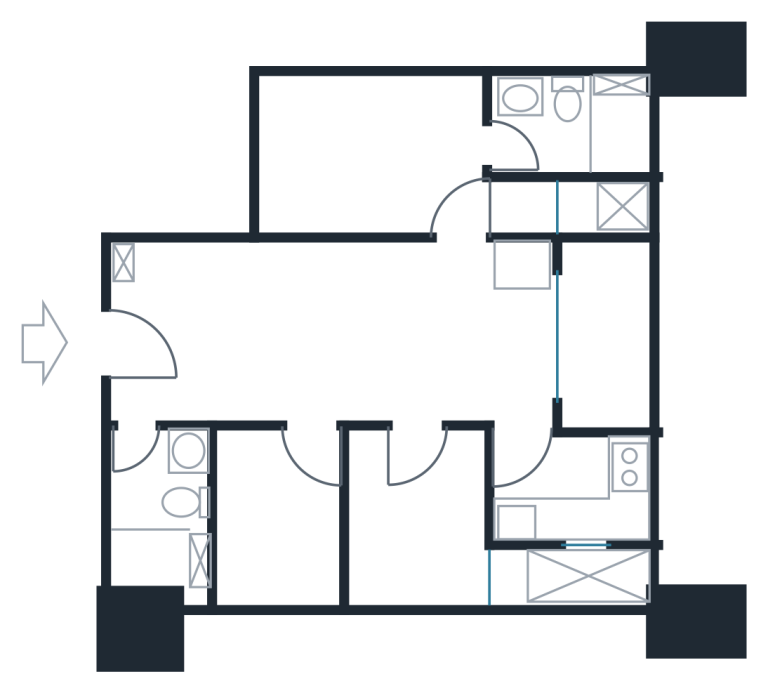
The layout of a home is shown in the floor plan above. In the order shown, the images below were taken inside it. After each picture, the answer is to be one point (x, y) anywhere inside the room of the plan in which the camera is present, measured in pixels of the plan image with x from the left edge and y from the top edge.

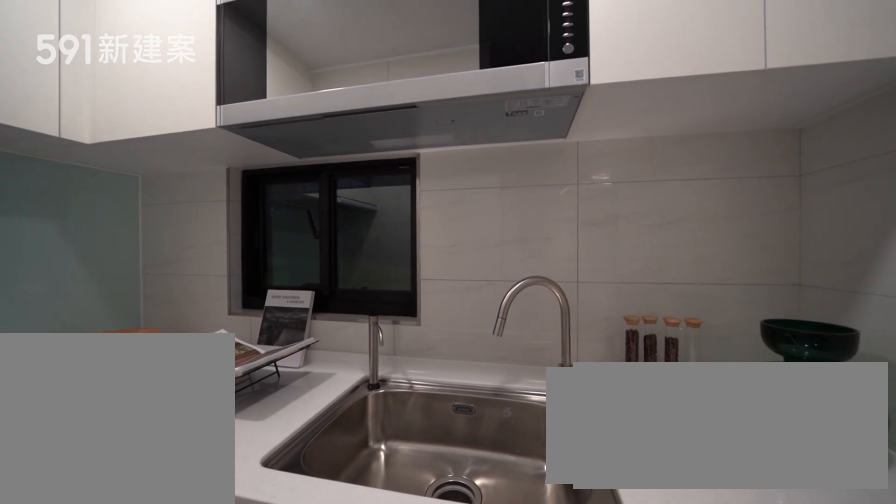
(573, 490)
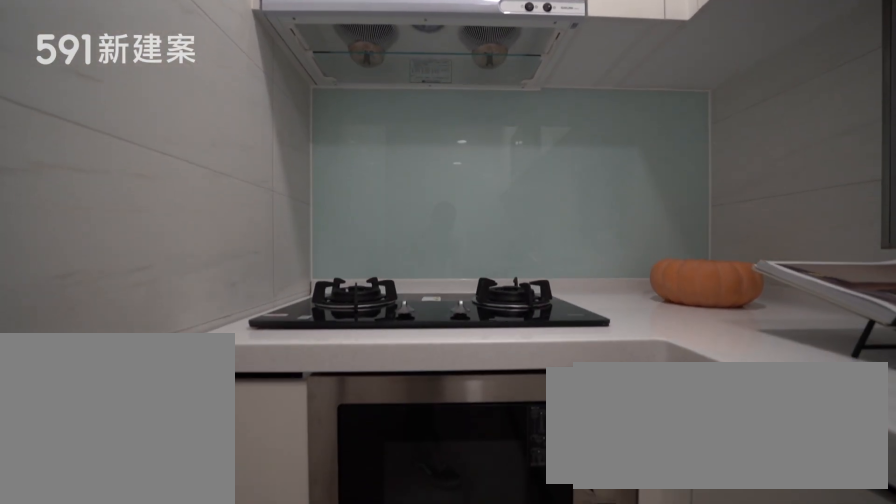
(573, 490)
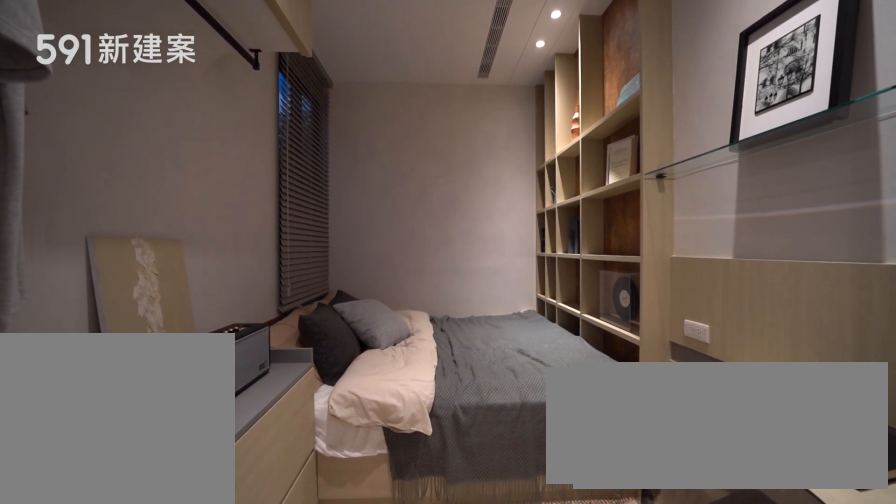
(415, 522)
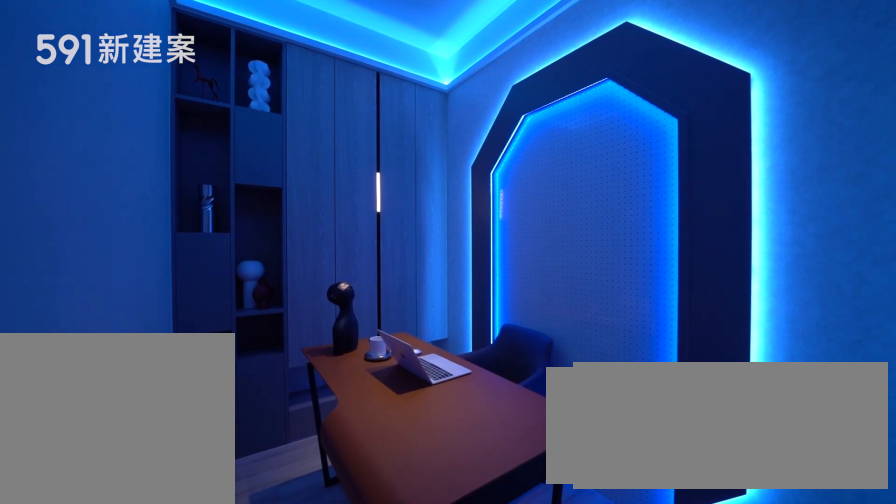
(274, 518)
